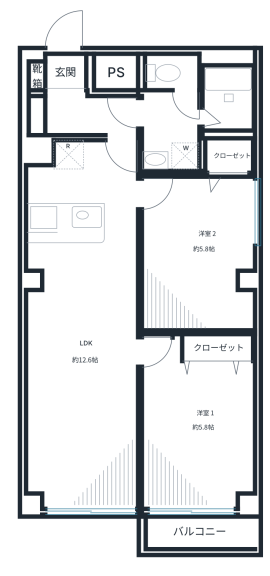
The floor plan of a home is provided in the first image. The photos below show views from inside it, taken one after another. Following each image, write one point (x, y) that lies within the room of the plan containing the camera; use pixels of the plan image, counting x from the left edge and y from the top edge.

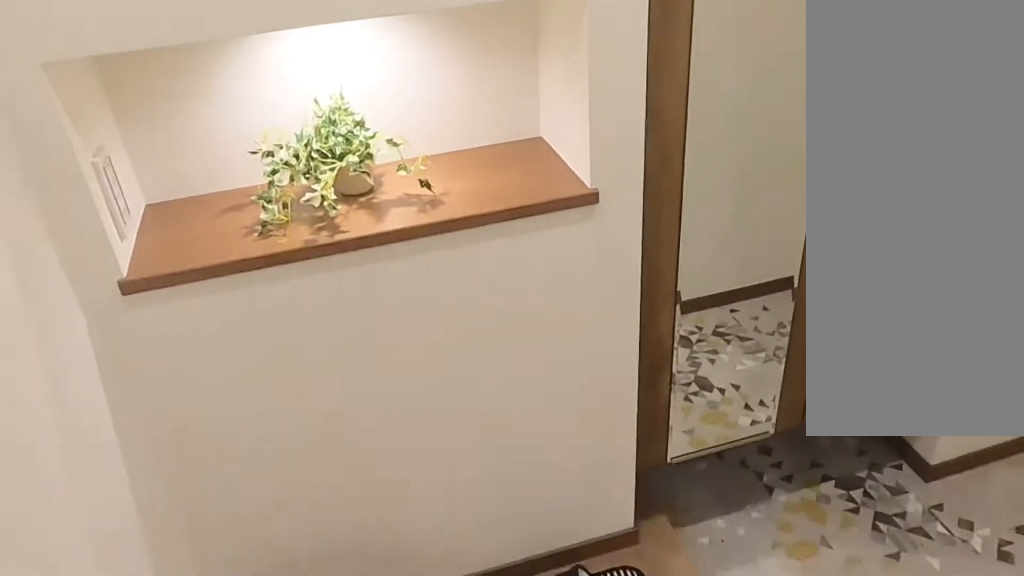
(73, 101)
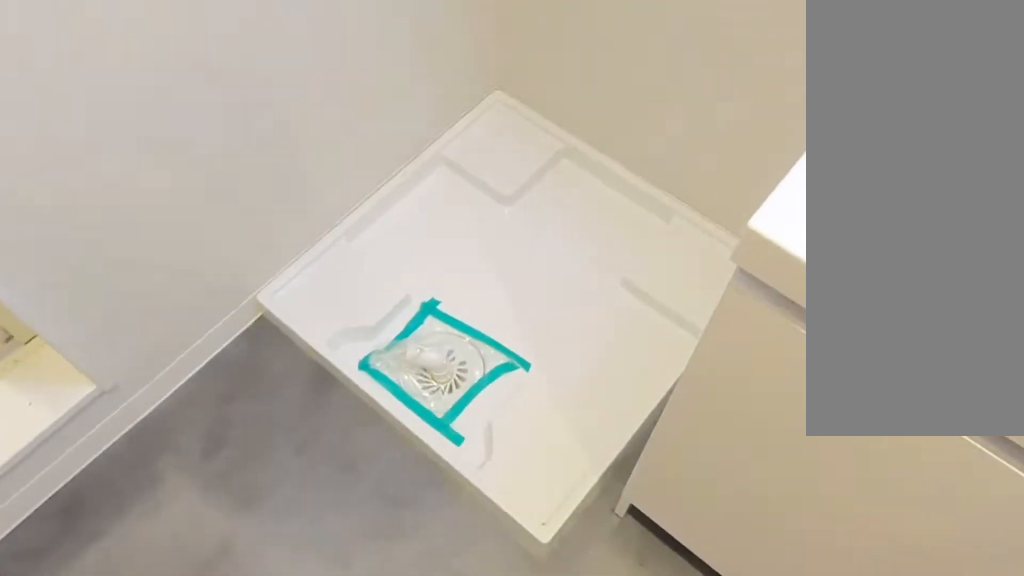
(191, 123)
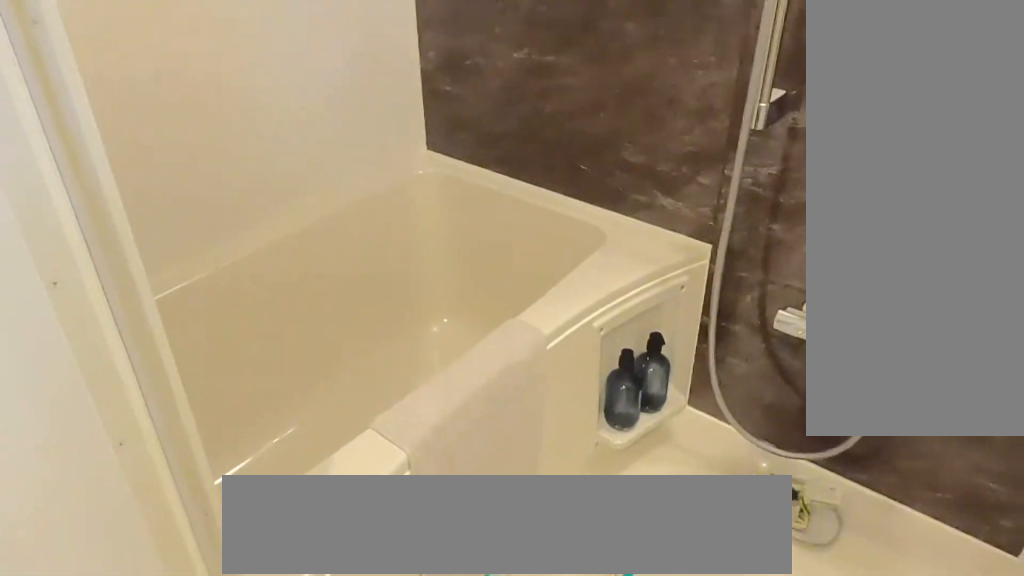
(192, 124)
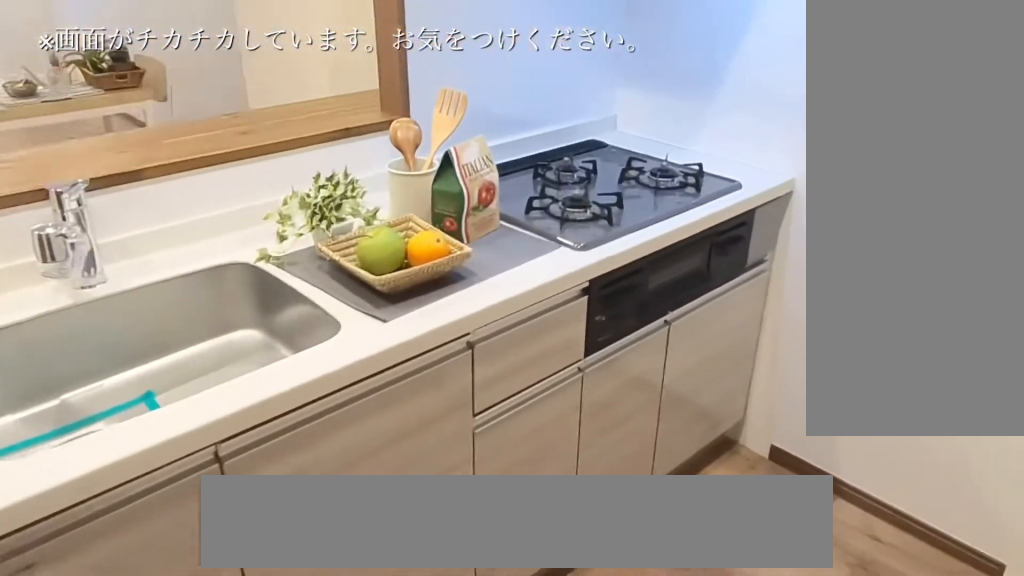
(71, 176)
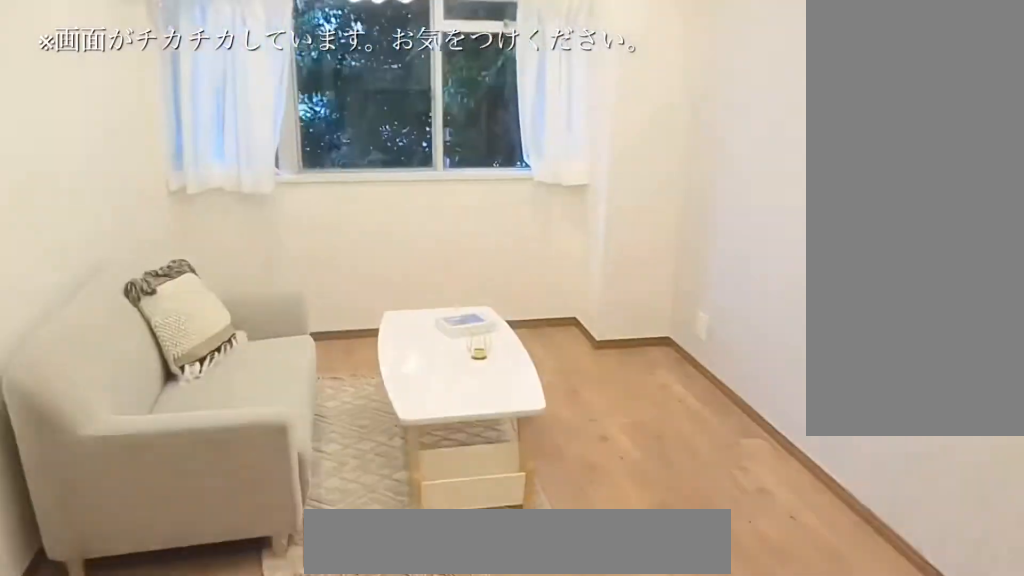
(87, 360)
